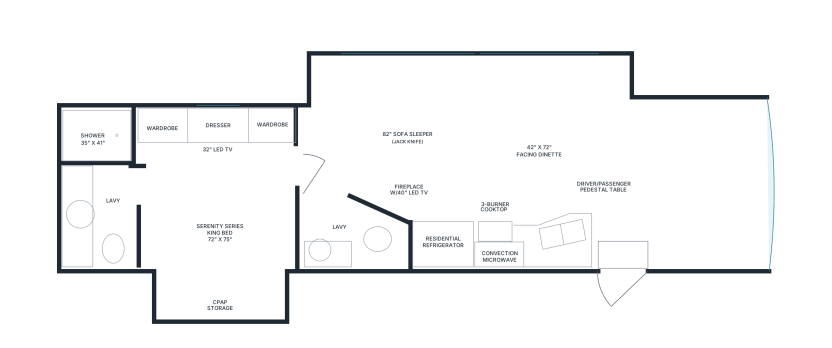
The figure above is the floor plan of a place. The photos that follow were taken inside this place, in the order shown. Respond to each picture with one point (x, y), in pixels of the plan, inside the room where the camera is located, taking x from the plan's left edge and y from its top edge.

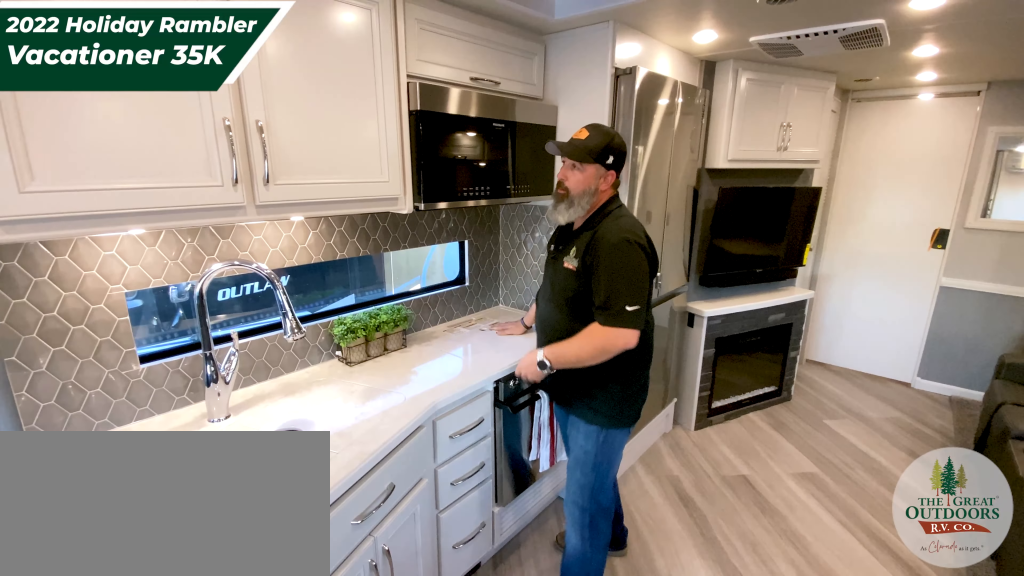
(467, 159)
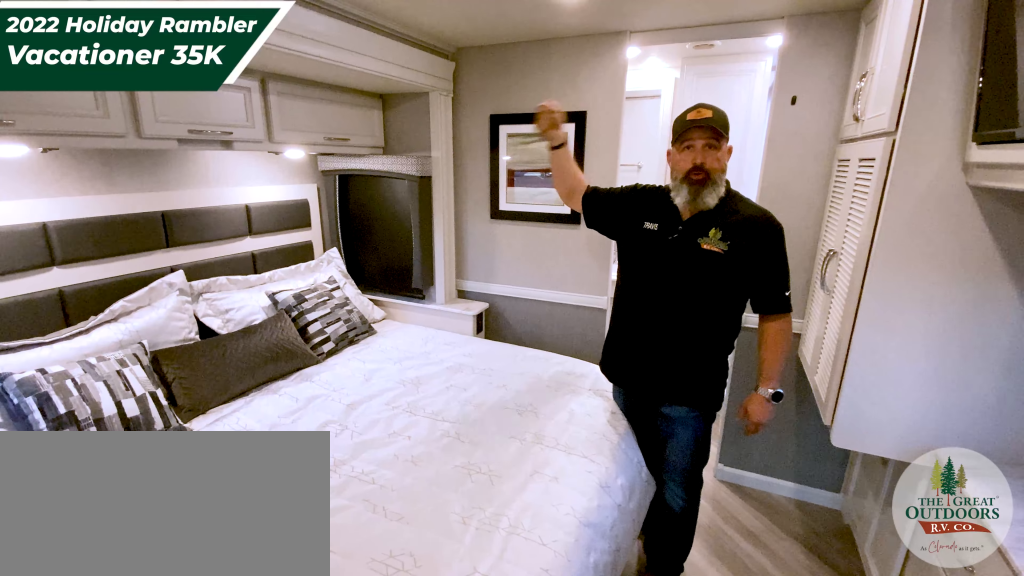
(217, 210)
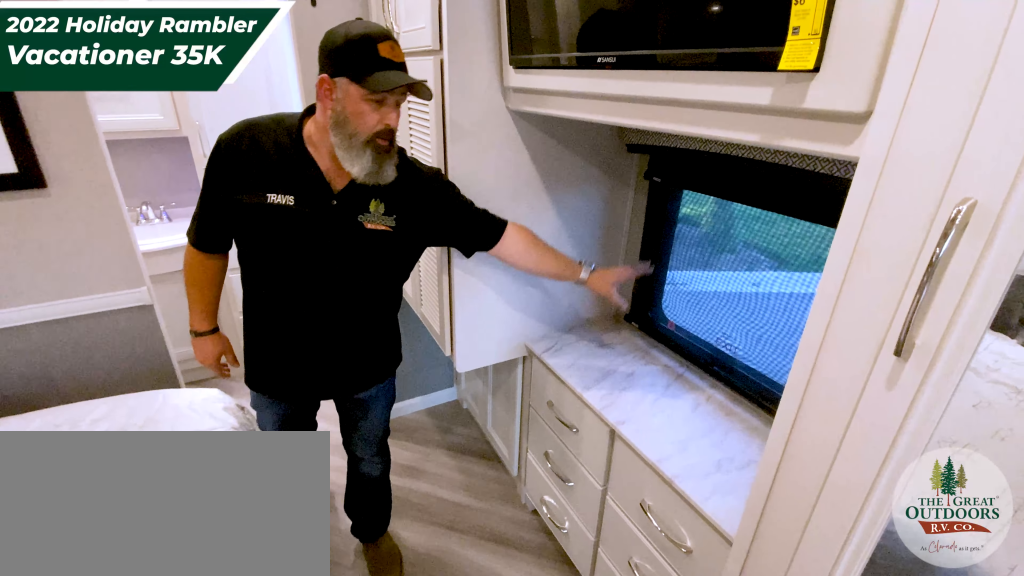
(217, 210)
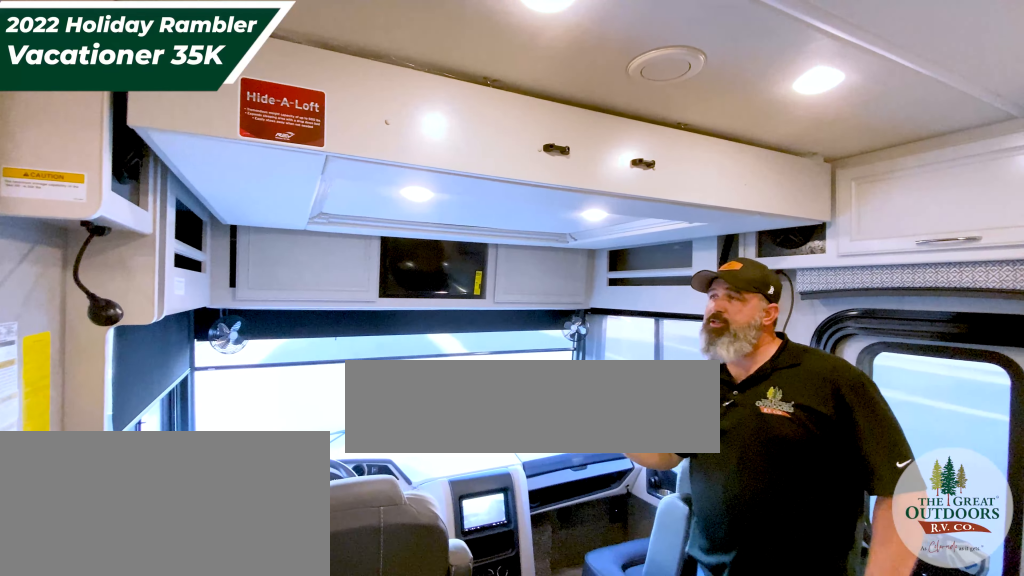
(715, 191)
